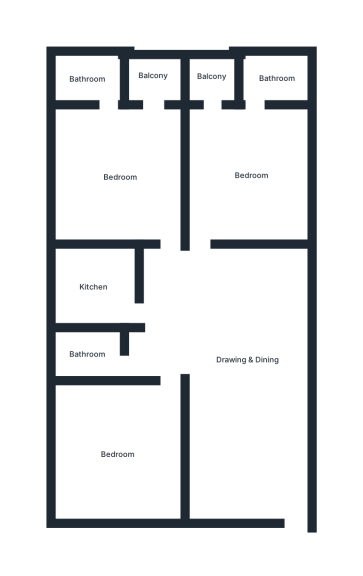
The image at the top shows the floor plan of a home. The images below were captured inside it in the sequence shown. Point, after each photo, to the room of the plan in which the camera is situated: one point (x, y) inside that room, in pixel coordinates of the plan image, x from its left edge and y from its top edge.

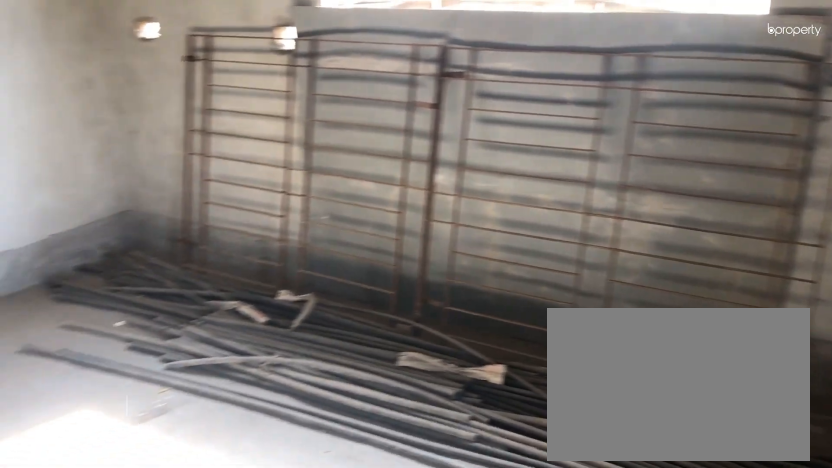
(122, 176)
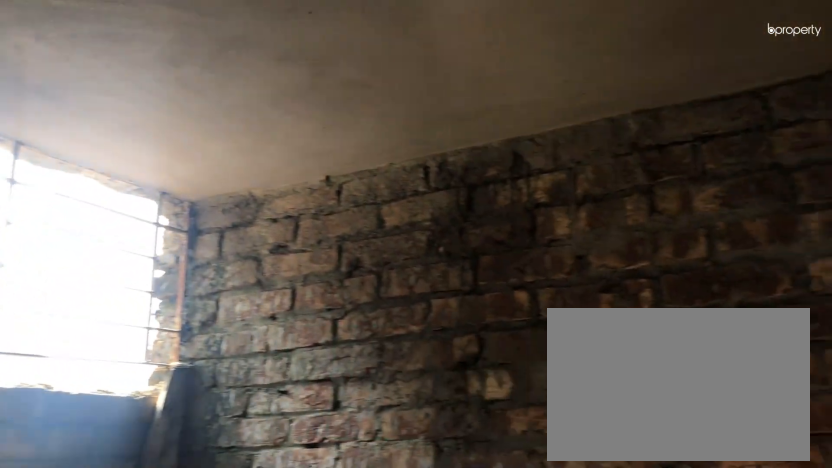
(88, 79)
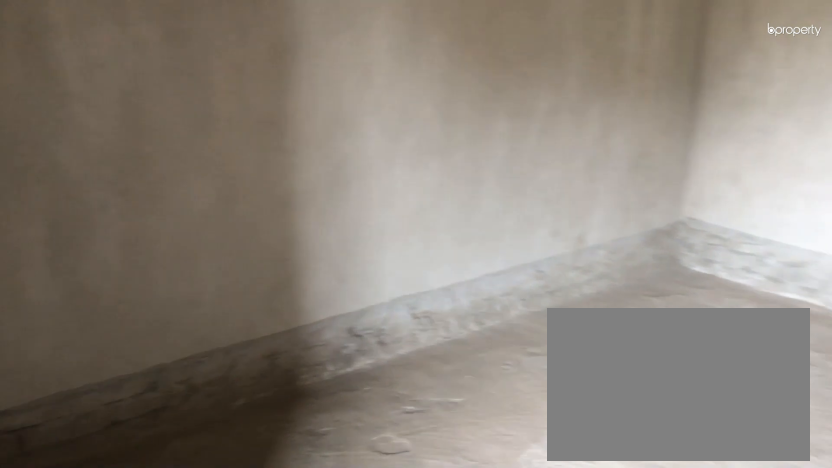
(251, 176)
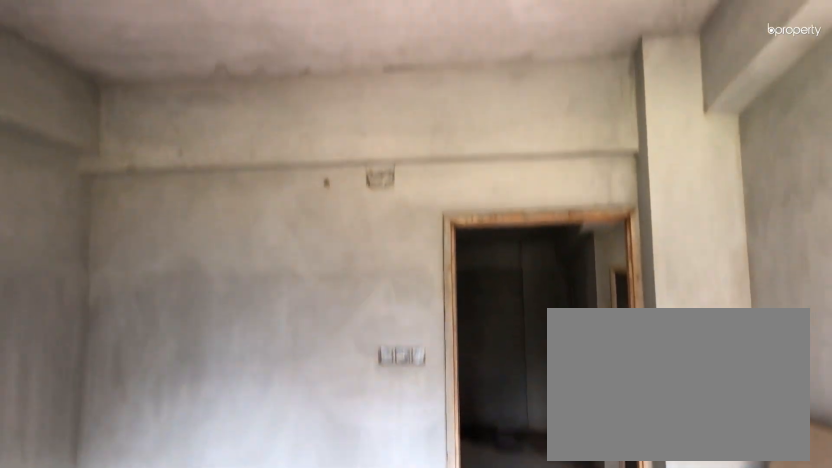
(251, 176)
